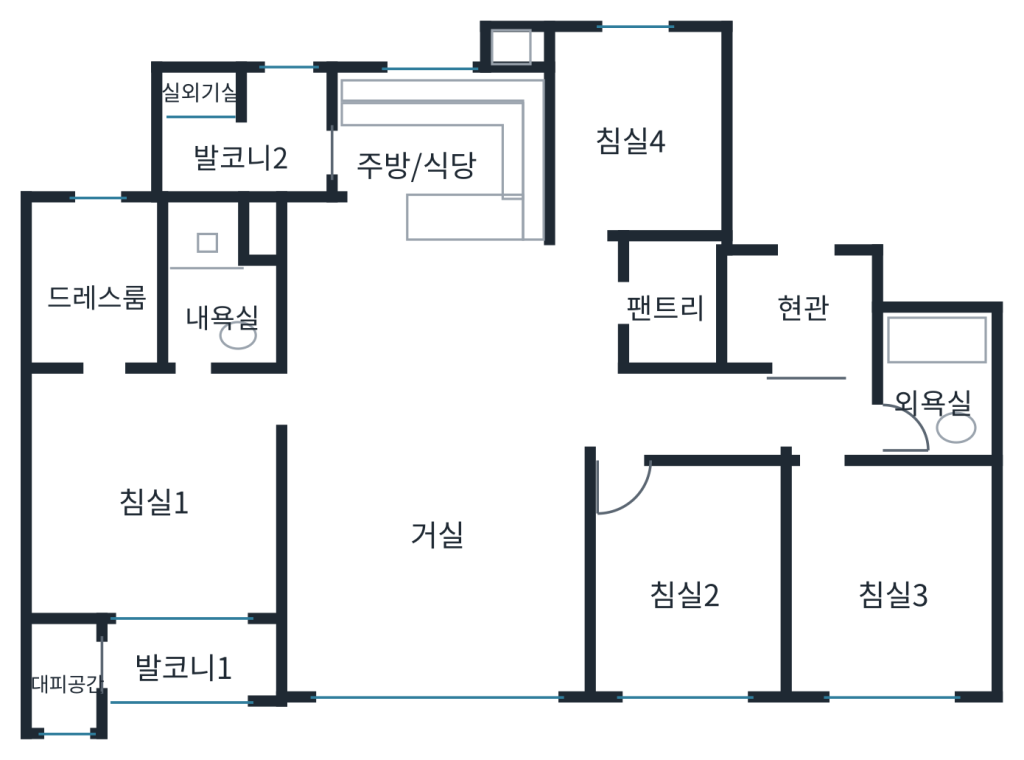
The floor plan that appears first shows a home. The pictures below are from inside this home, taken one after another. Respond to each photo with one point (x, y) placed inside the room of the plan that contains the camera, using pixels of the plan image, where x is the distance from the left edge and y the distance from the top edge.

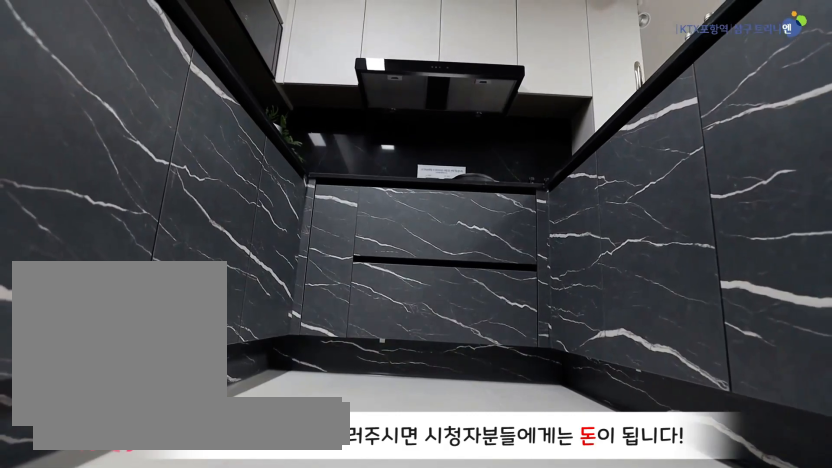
(414, 224)
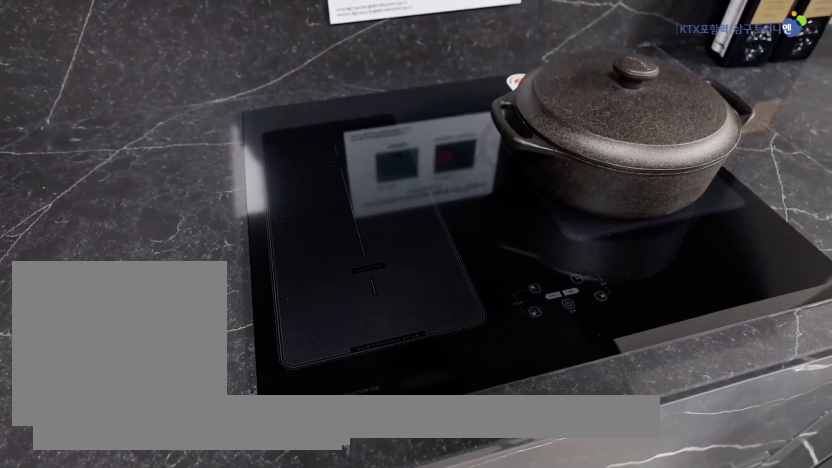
(414, 224)
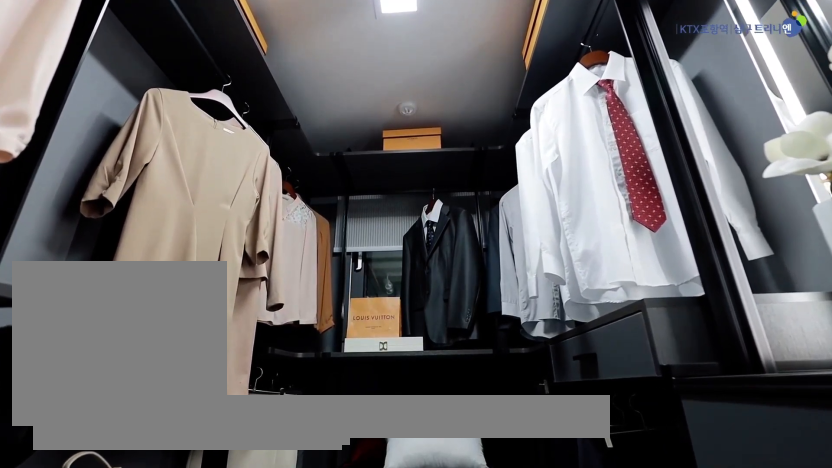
(143, 419)
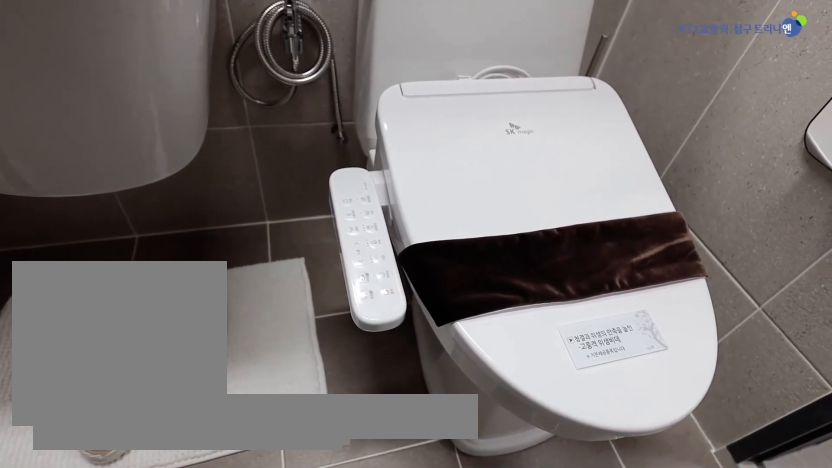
(218, 286)
